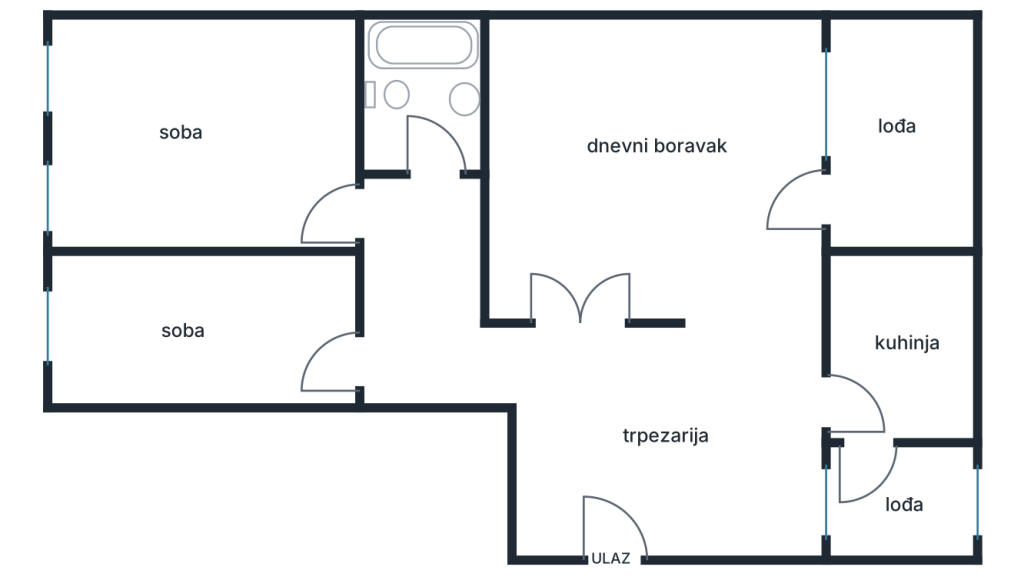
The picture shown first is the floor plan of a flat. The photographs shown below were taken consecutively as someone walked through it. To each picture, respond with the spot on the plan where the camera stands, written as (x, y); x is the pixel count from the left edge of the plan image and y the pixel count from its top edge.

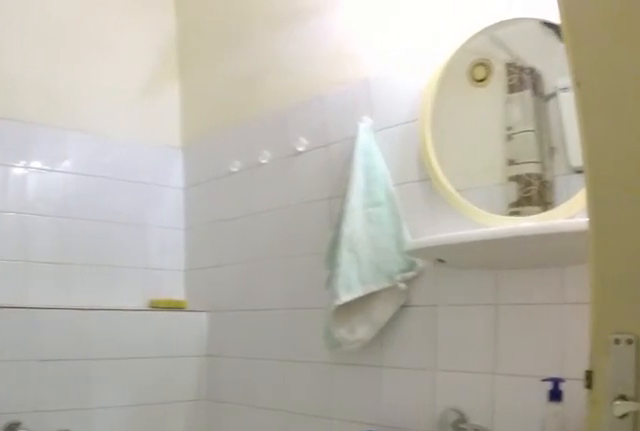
(416, 145)
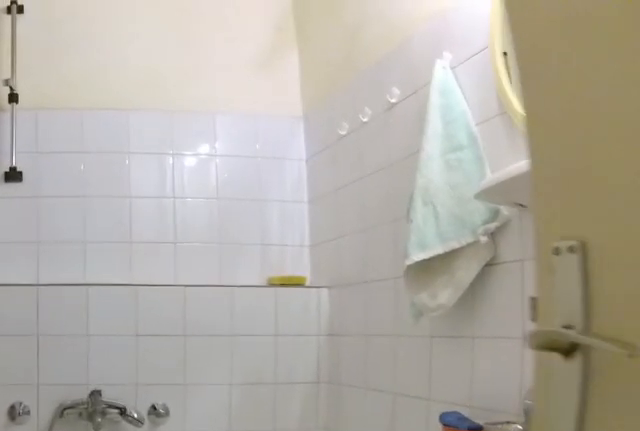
(420, 164)
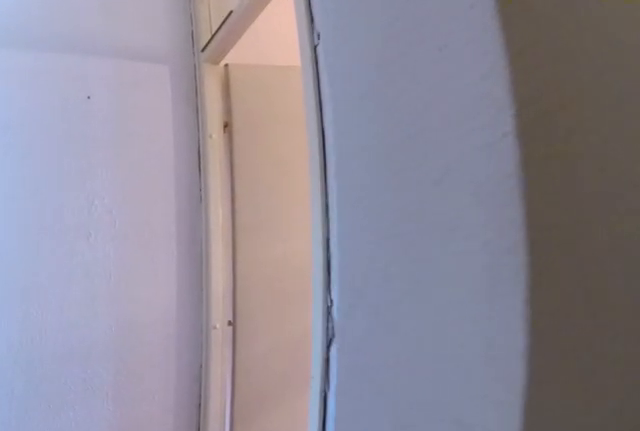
(421, 210)
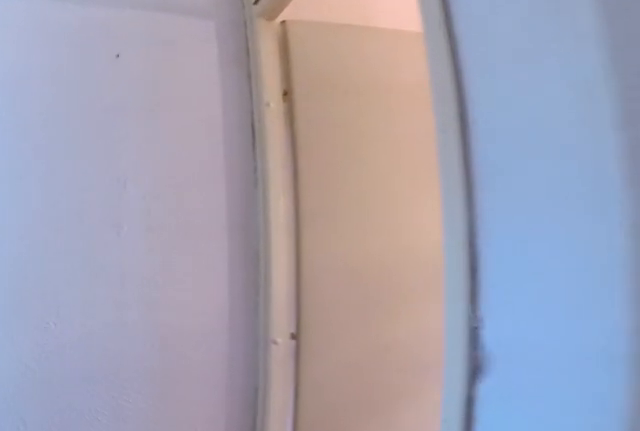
(418, 255)
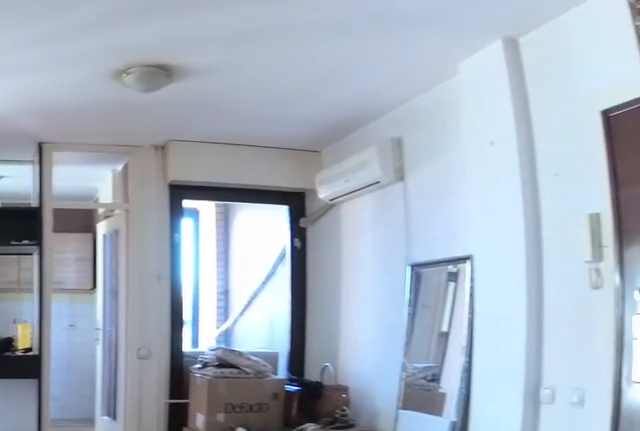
(523, 367)
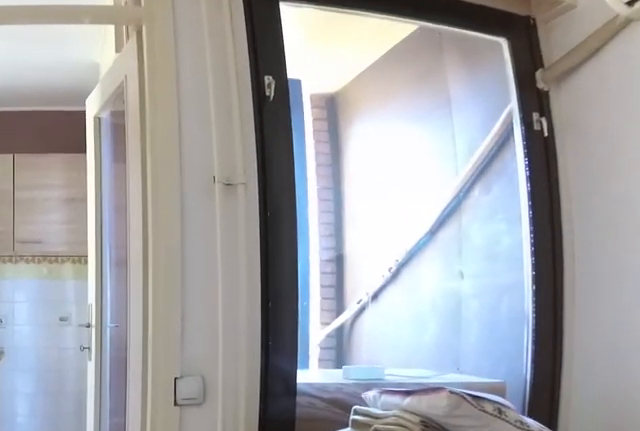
(694, 382)
